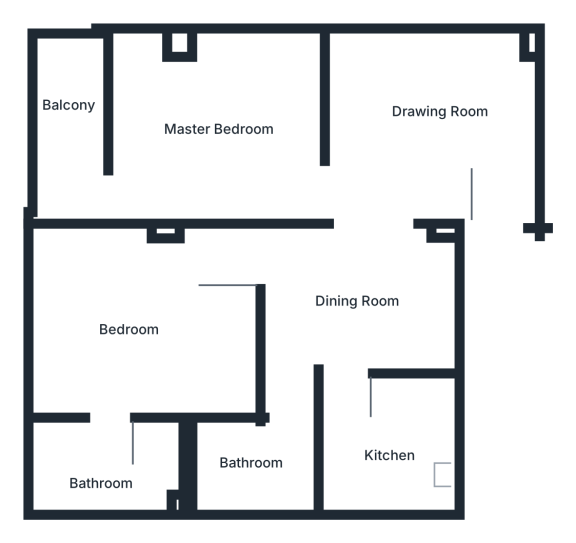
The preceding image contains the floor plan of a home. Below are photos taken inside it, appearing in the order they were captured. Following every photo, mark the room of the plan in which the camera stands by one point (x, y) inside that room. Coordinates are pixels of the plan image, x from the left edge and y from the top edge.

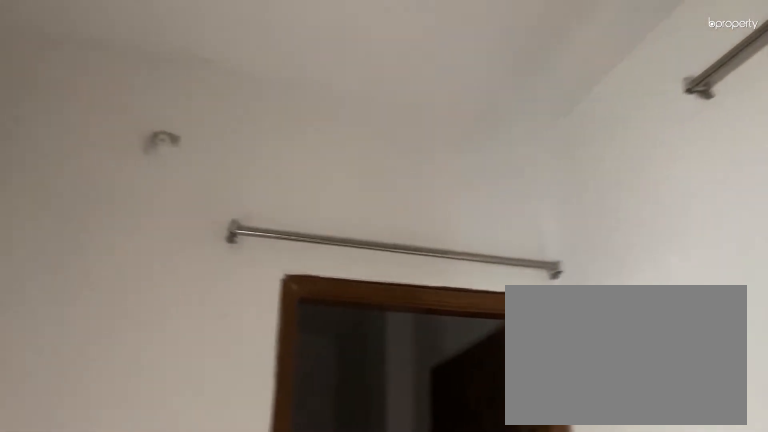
(350, 294)
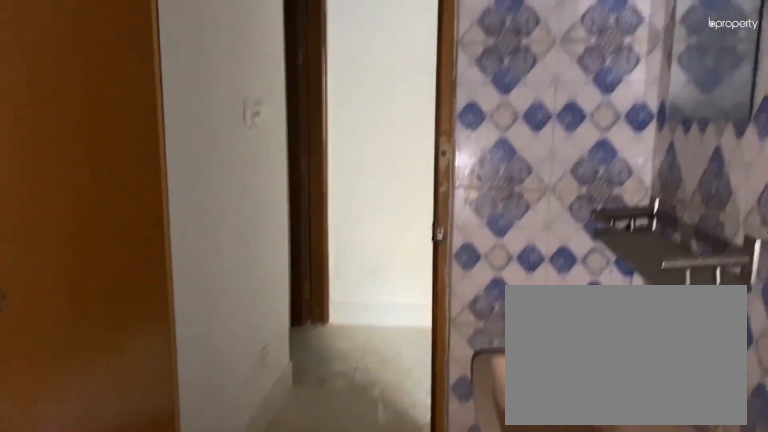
(249, 465)
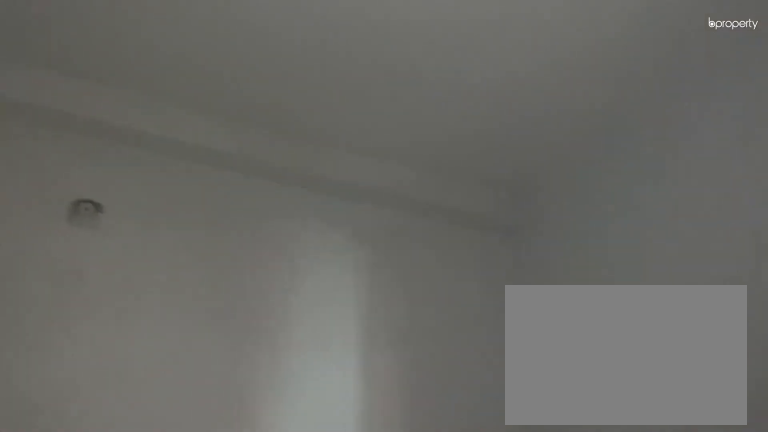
(193, 121)
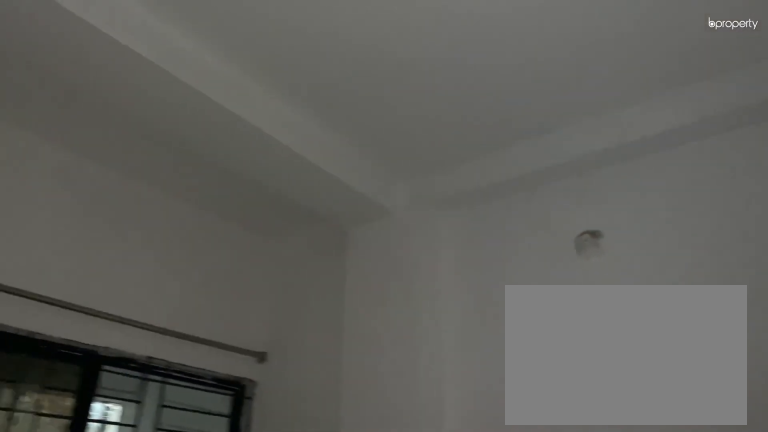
(193, 121)
